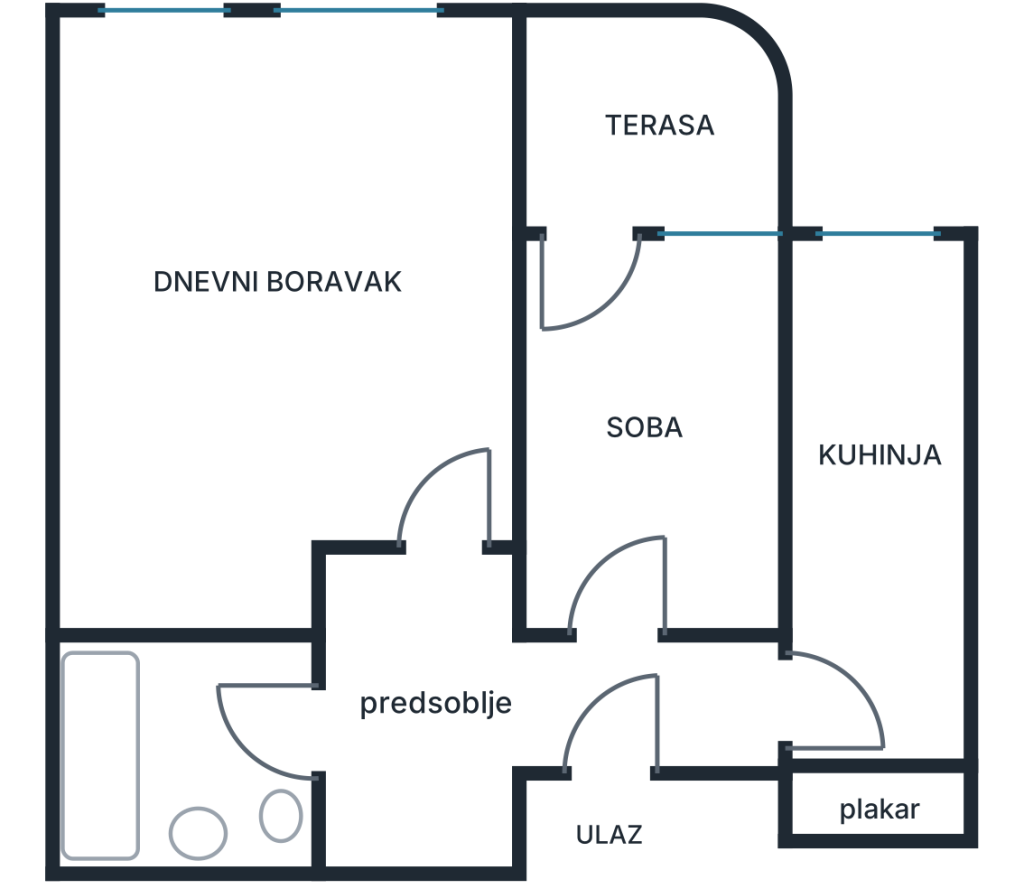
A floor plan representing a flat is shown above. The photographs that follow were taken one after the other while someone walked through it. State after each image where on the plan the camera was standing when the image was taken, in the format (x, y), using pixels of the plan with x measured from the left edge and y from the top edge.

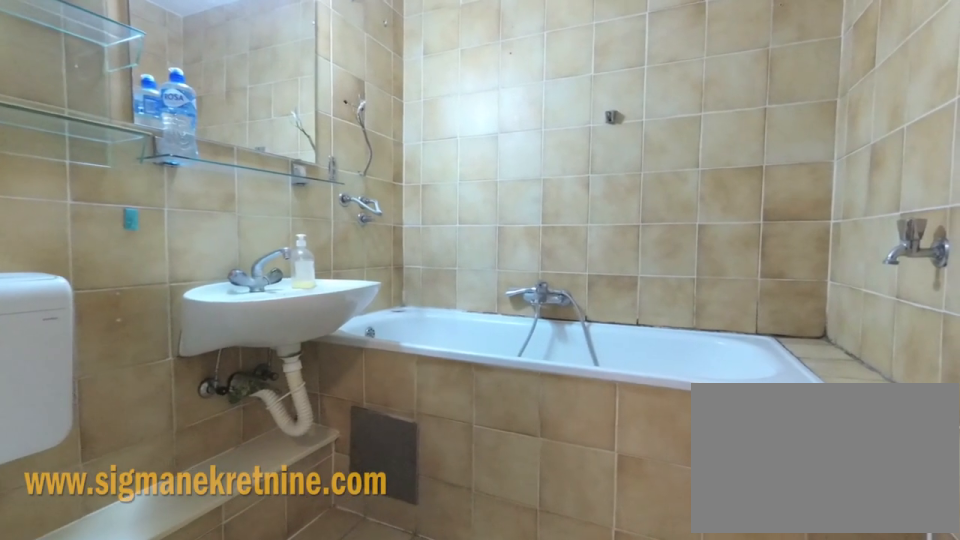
(317, 712)
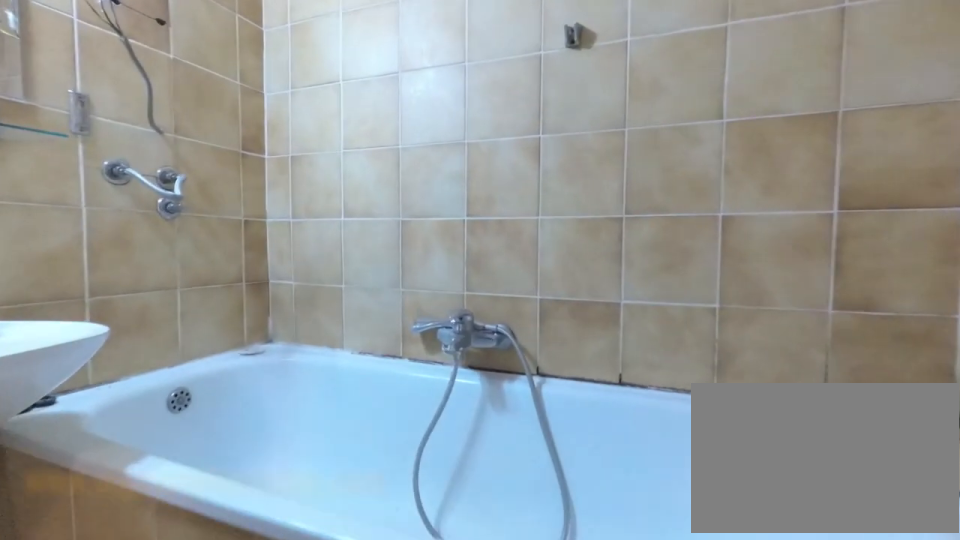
(196, 702)
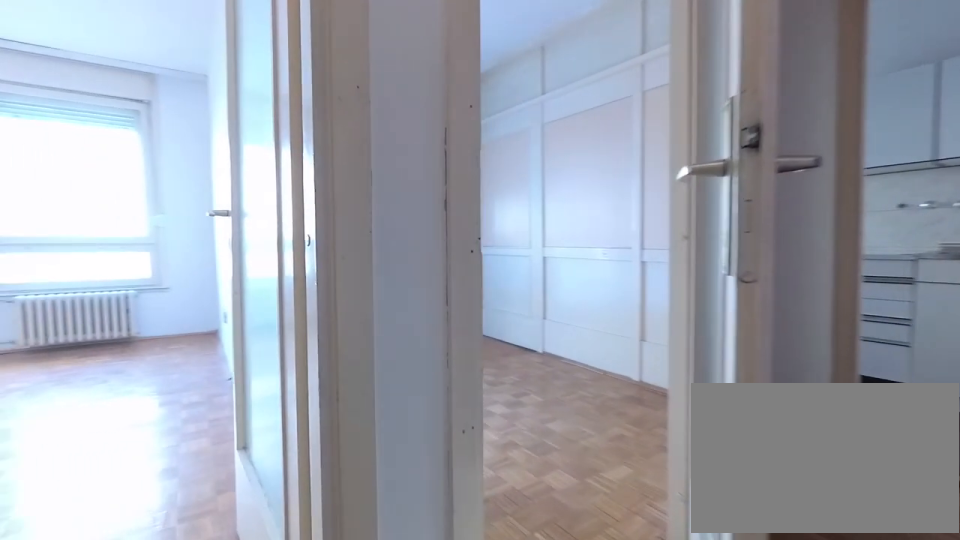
(509, 702)
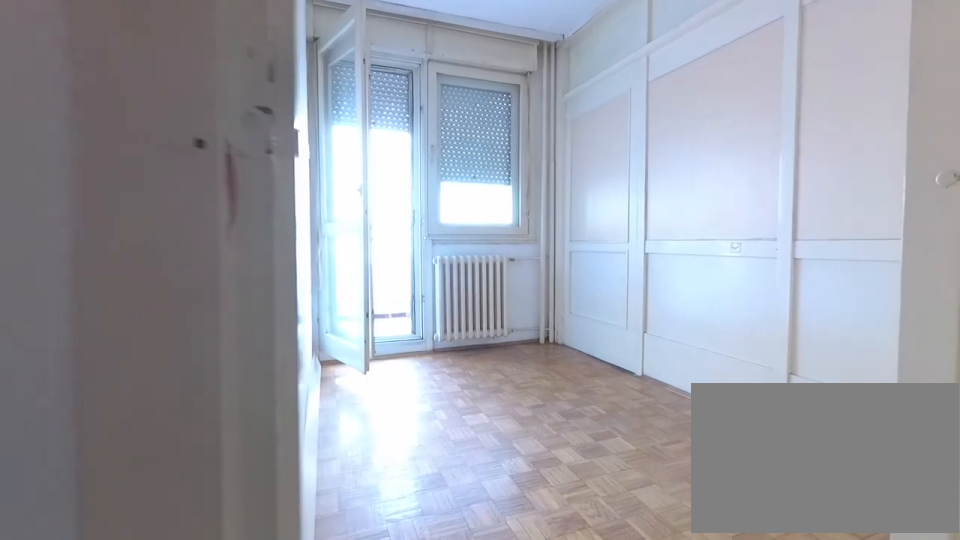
(598, 666)
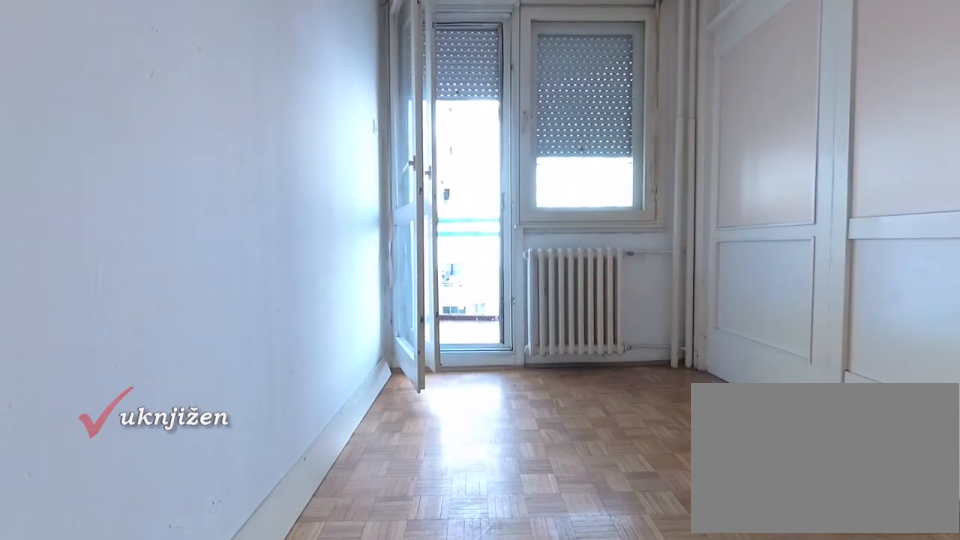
(608, 603)
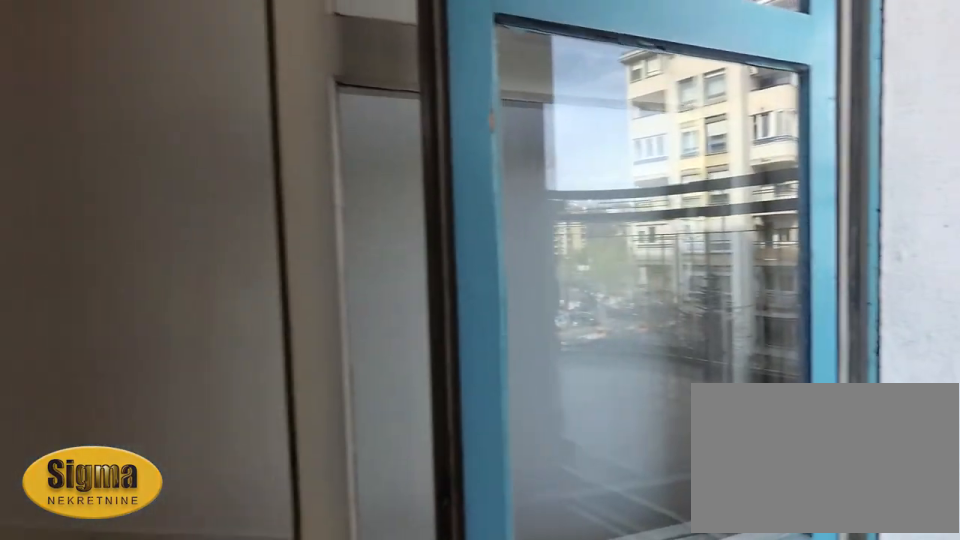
(639, 276)
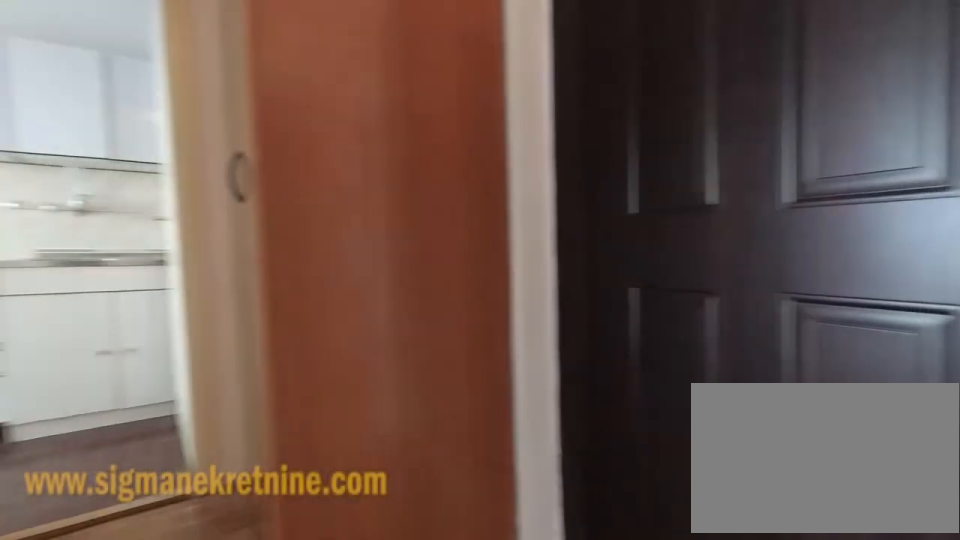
(567, 651)
